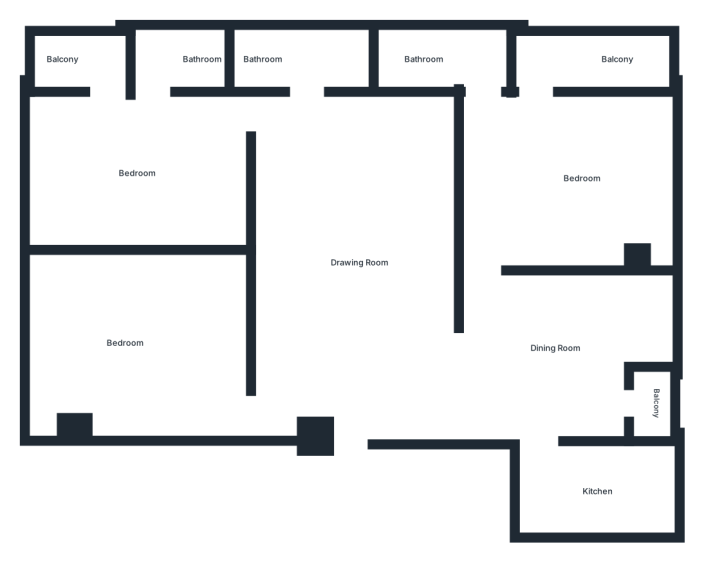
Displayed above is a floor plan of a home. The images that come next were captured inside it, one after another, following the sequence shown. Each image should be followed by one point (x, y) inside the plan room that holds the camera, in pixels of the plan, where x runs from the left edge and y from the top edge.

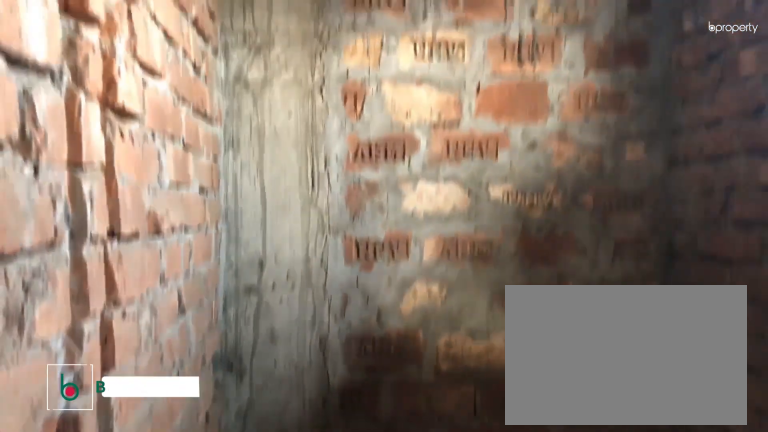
(432, 57)
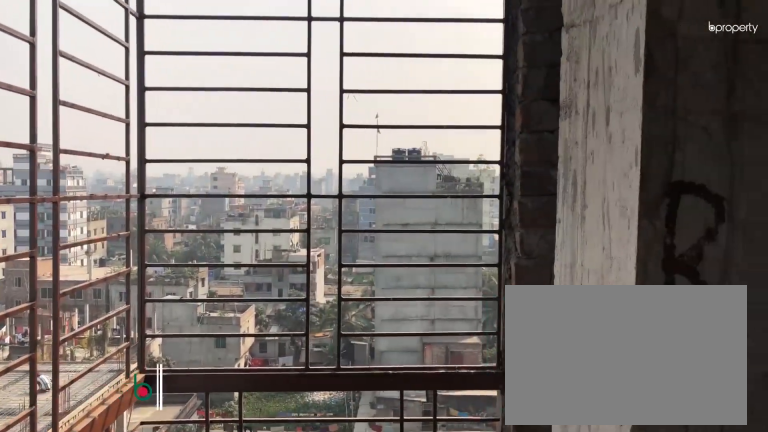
(596, 61)
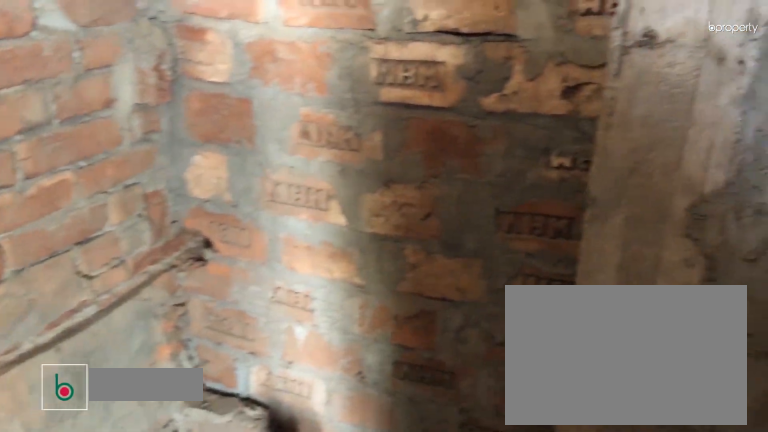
(183, 63)
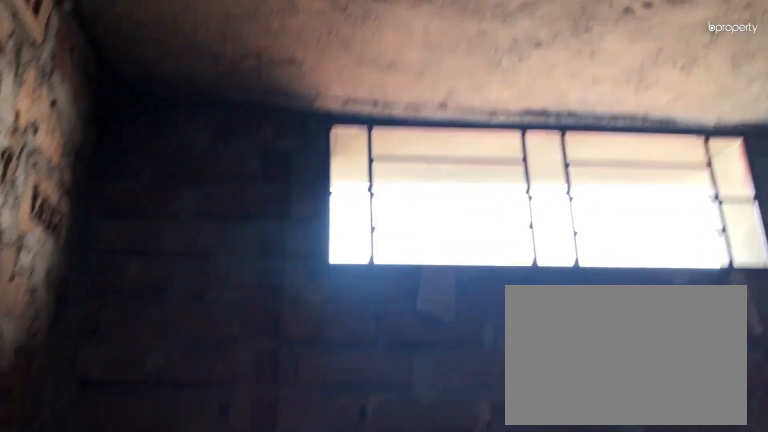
(183, 63)
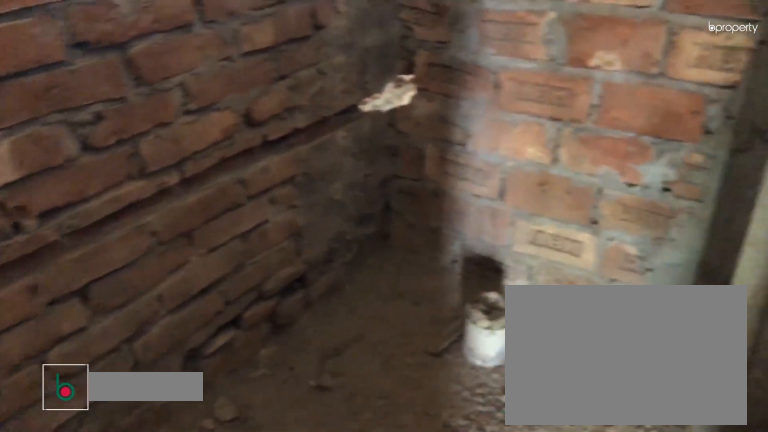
(304, 65)
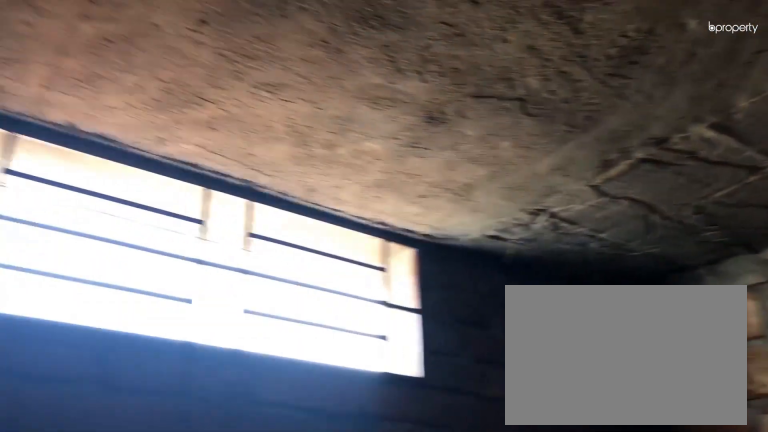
(304, 65)
